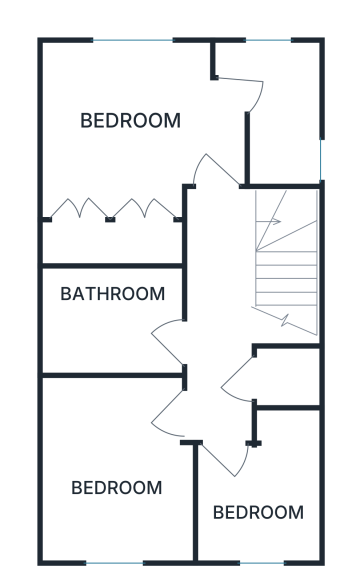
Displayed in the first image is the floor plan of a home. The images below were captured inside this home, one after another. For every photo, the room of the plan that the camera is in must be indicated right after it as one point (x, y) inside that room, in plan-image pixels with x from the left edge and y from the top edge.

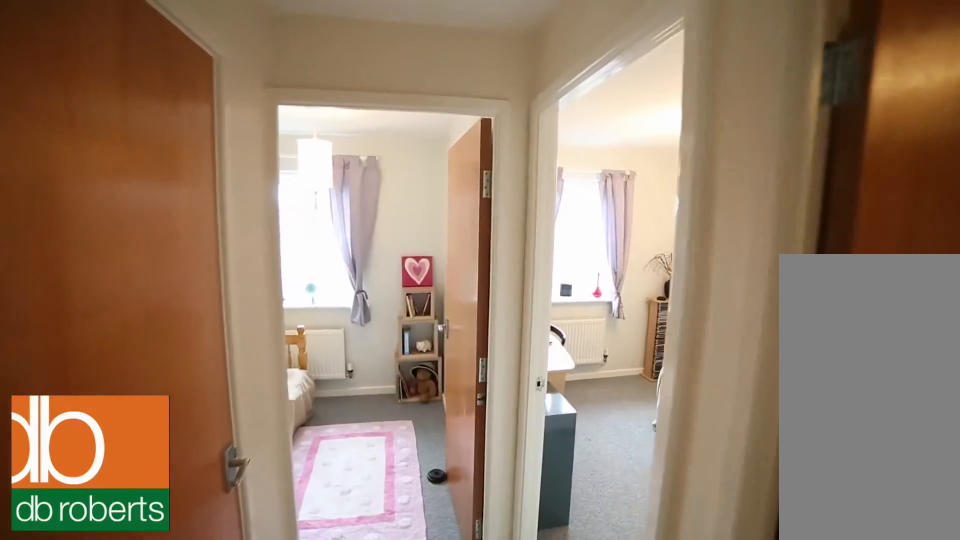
(219, 317)
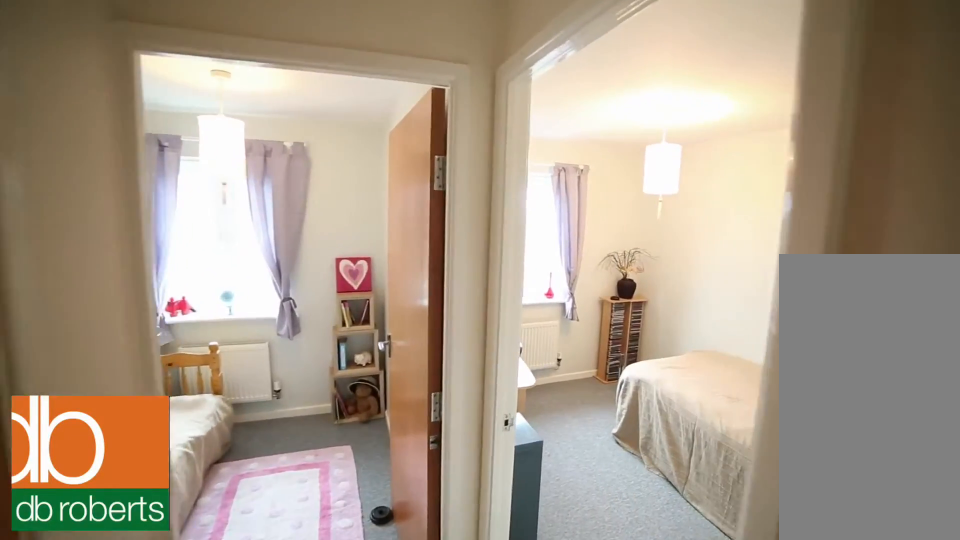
(219, 317)
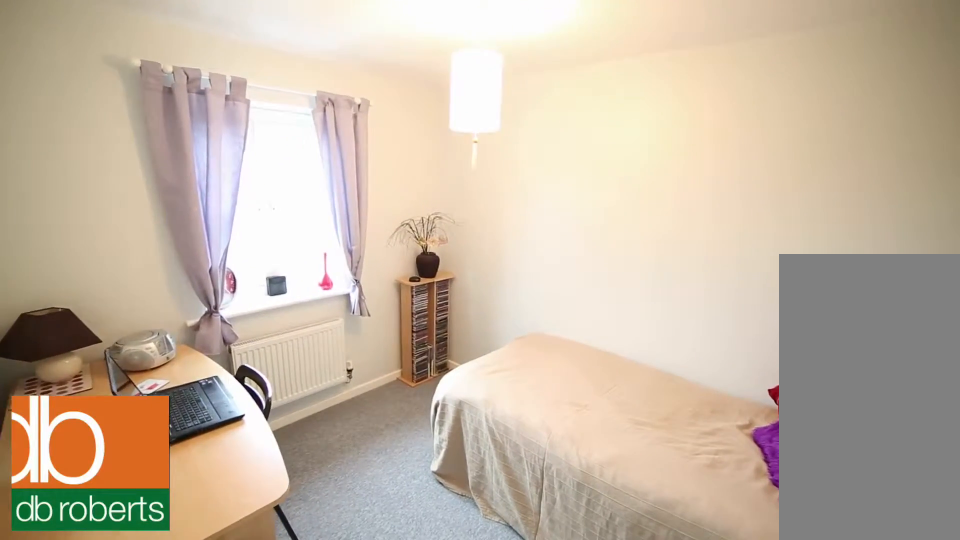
(114, 471)
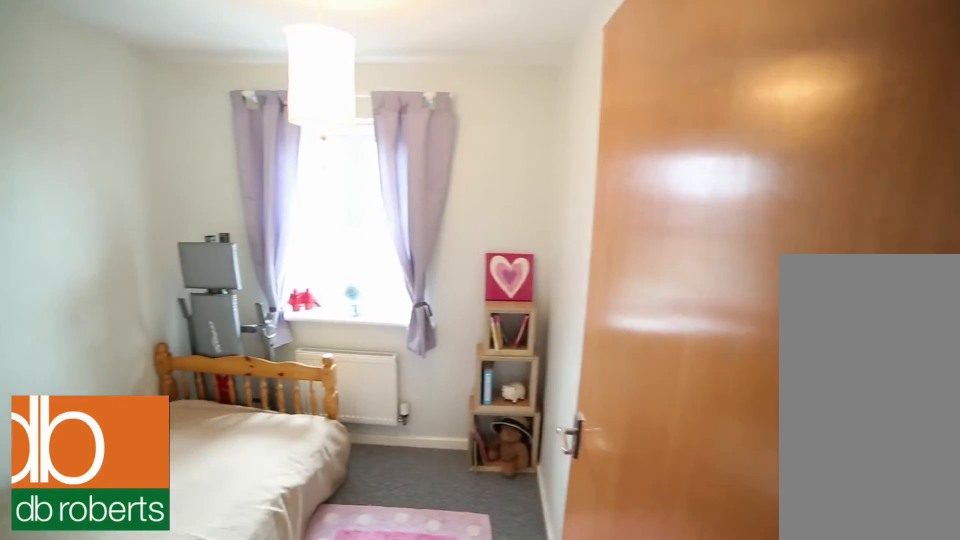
(264, 493)
